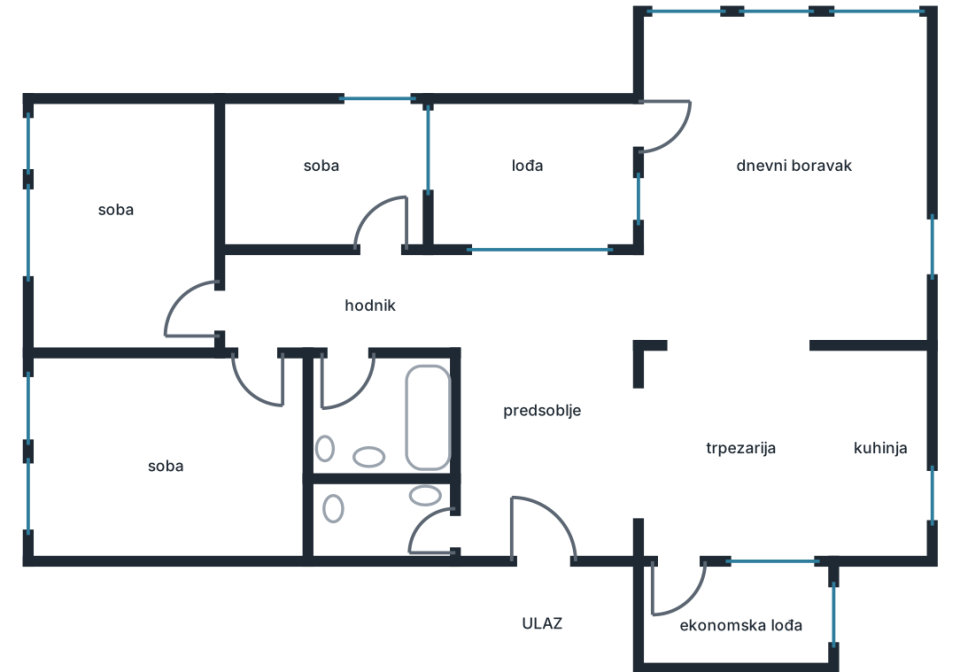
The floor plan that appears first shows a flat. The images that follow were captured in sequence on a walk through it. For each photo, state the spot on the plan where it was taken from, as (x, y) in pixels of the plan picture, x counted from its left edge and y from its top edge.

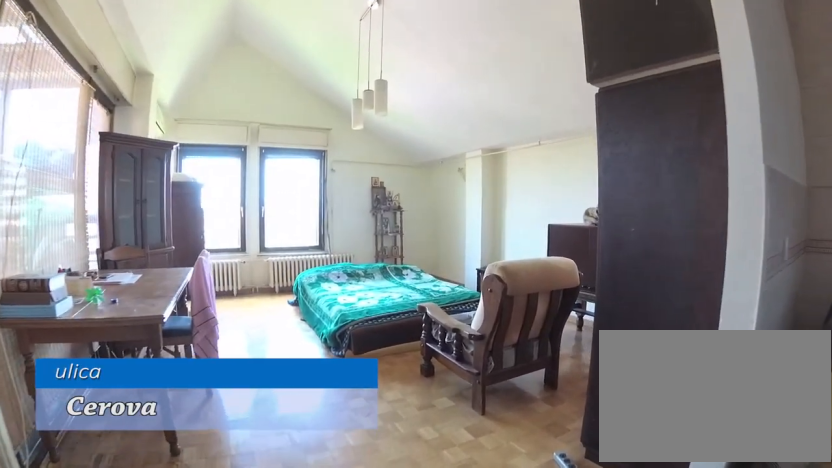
(718, 410)
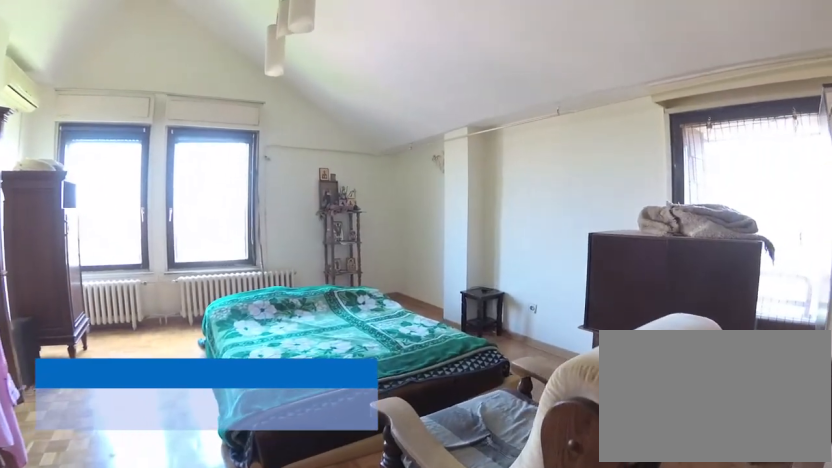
(768, 332)
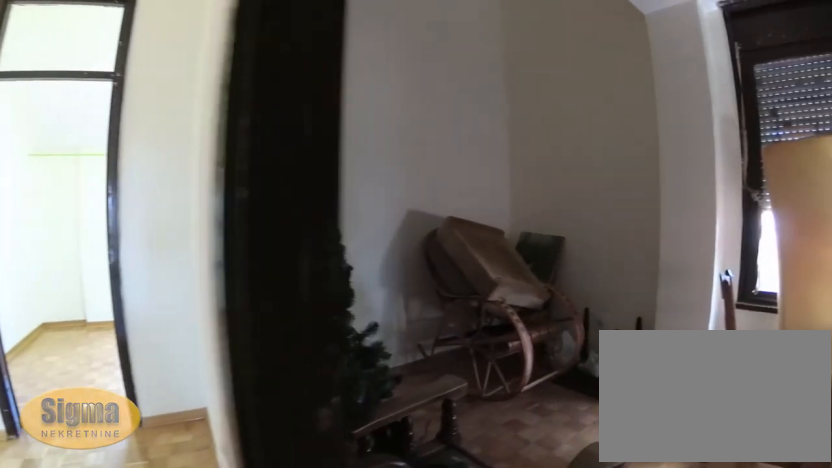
(432, 286)
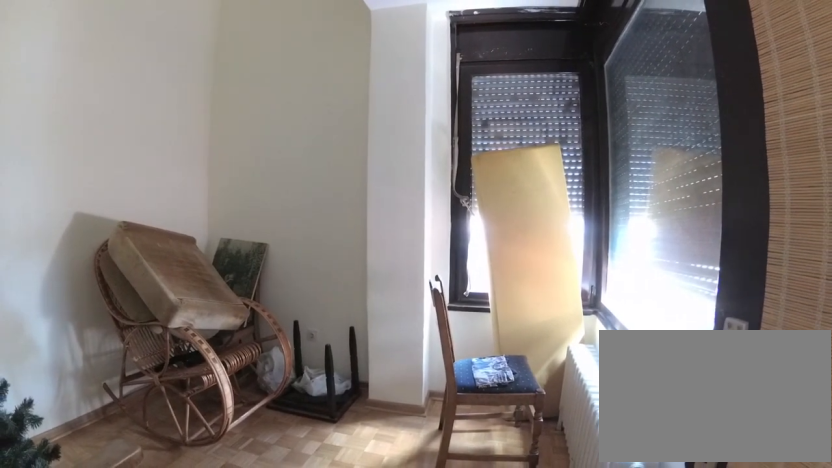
(415, 271)
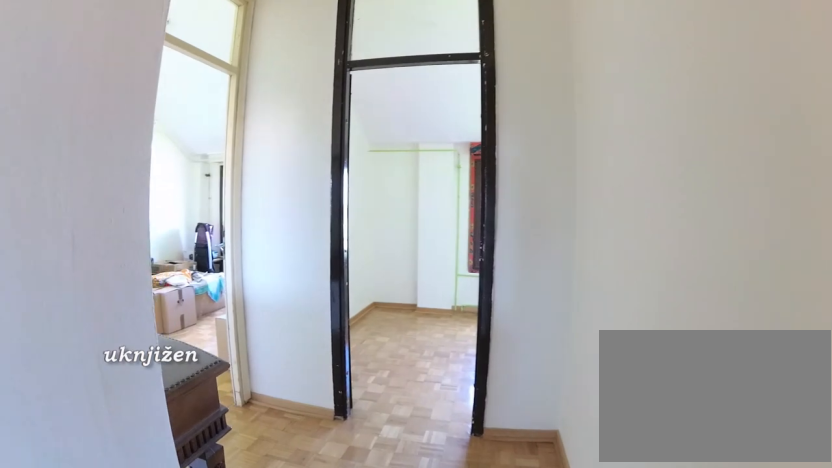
(393, 301)
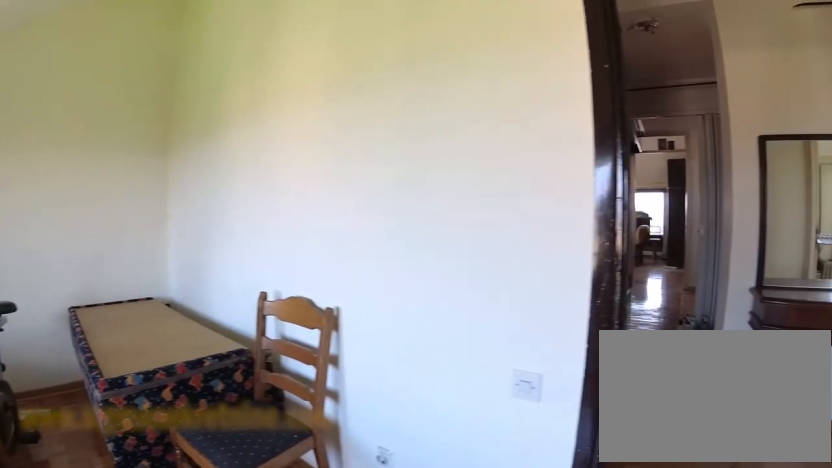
(64, 306)
